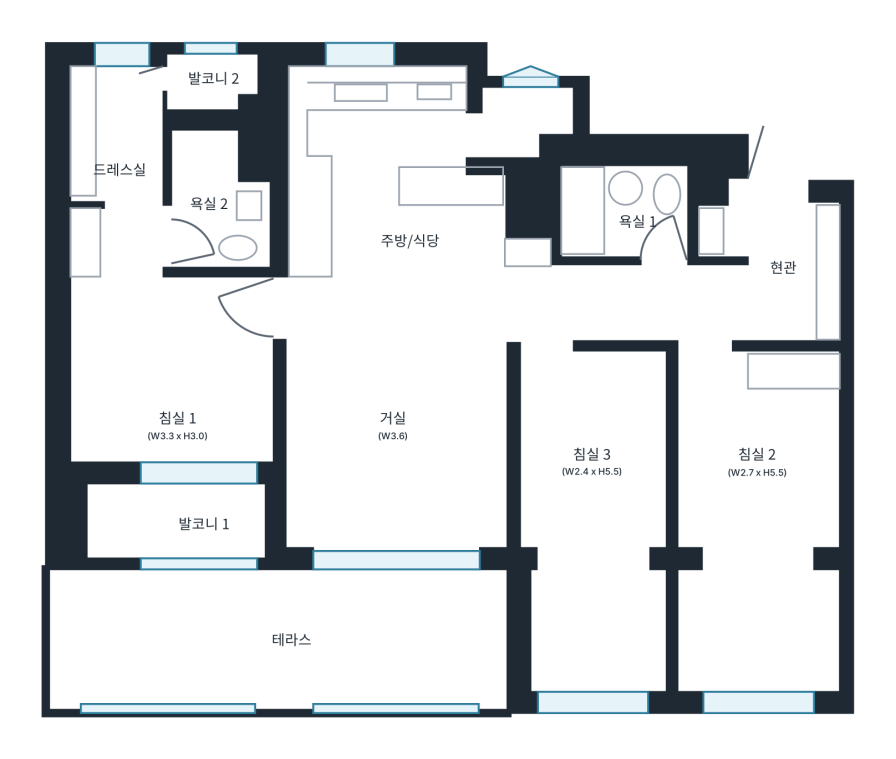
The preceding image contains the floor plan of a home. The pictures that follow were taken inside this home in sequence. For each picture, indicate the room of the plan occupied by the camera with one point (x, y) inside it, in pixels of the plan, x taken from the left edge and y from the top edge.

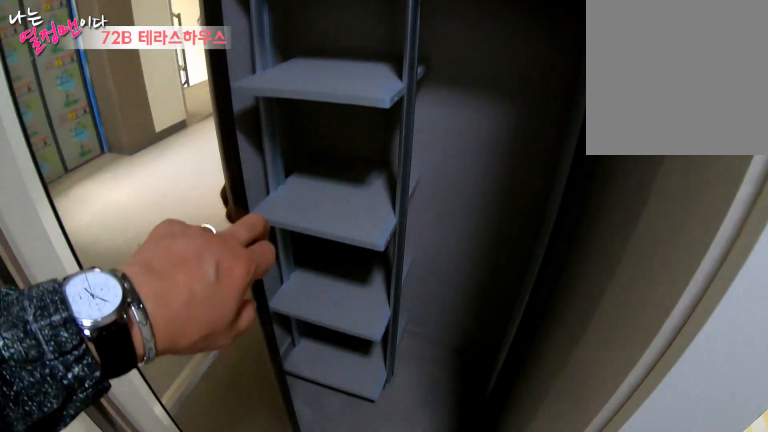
(788, 266)
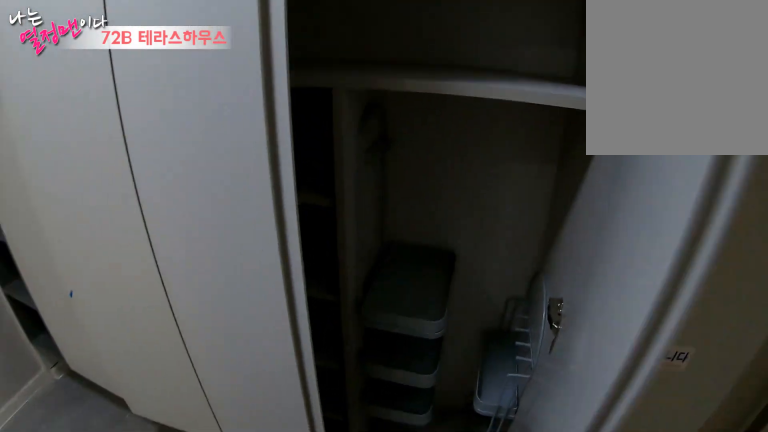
(788, 266)
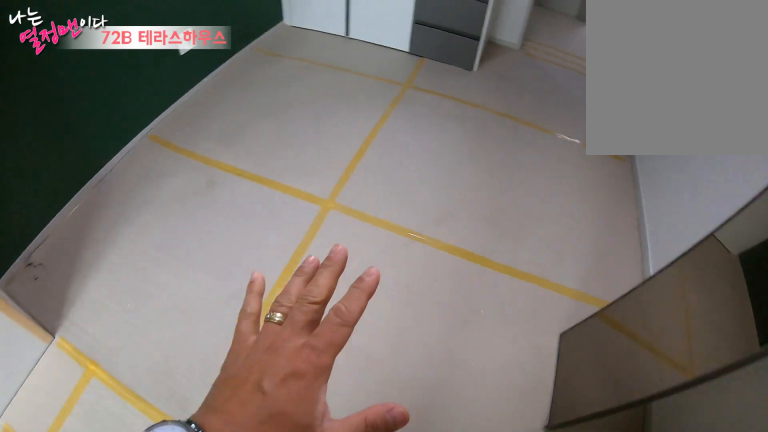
(759, 477)
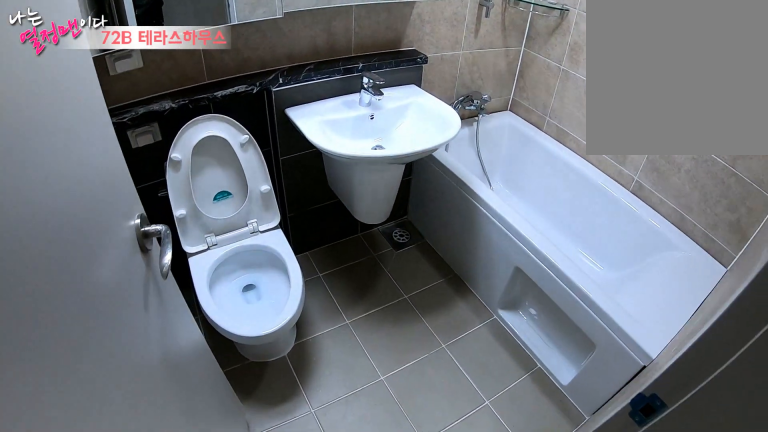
(630, 214)
